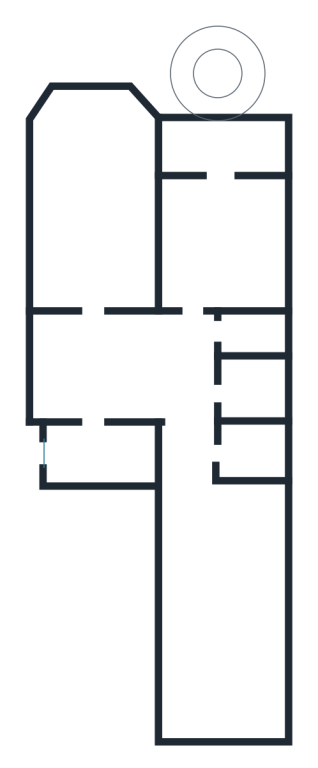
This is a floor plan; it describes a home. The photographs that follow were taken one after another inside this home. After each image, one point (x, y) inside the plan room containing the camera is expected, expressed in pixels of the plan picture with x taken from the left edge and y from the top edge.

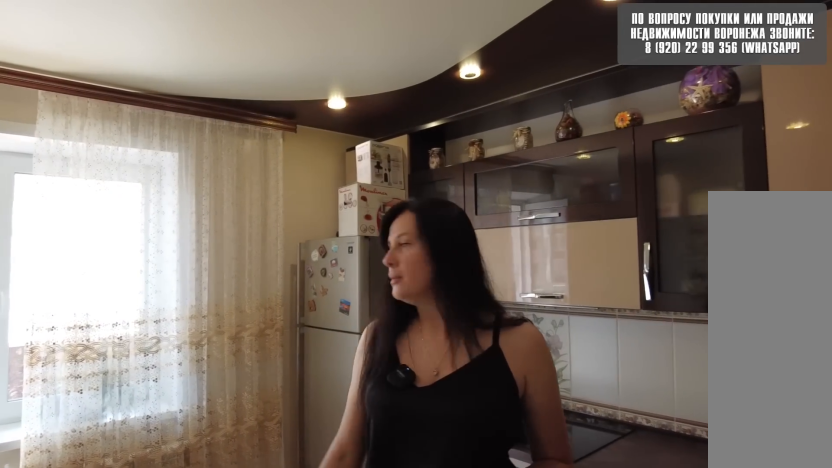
(226, 270)
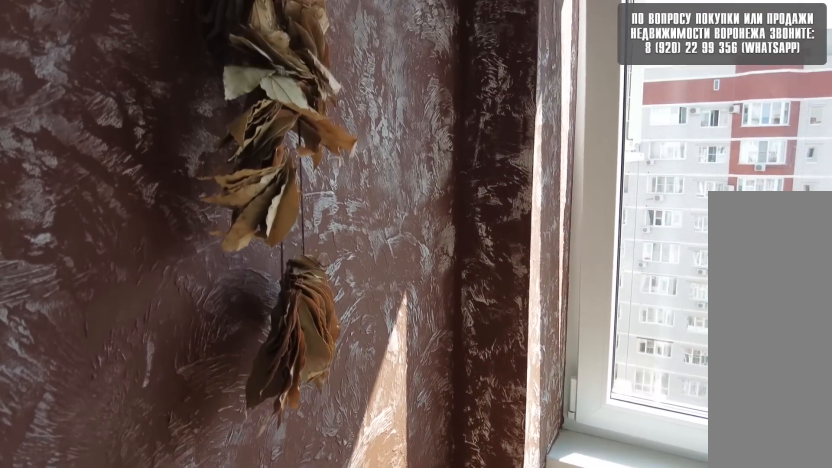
(217, 157)
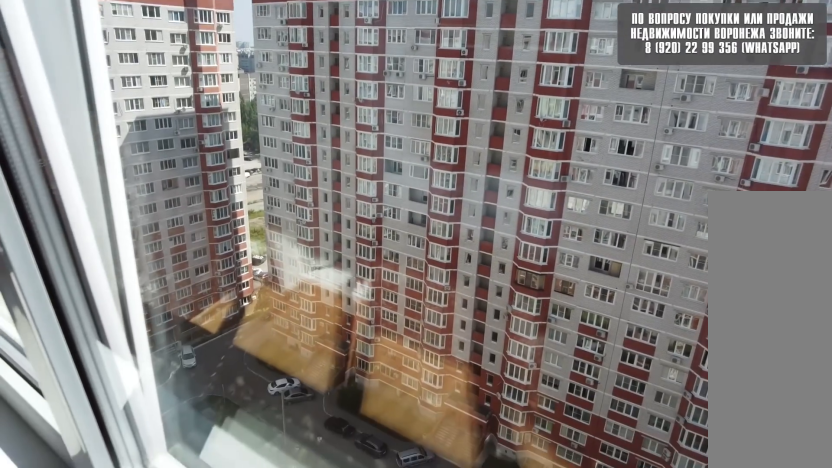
(217, 157)
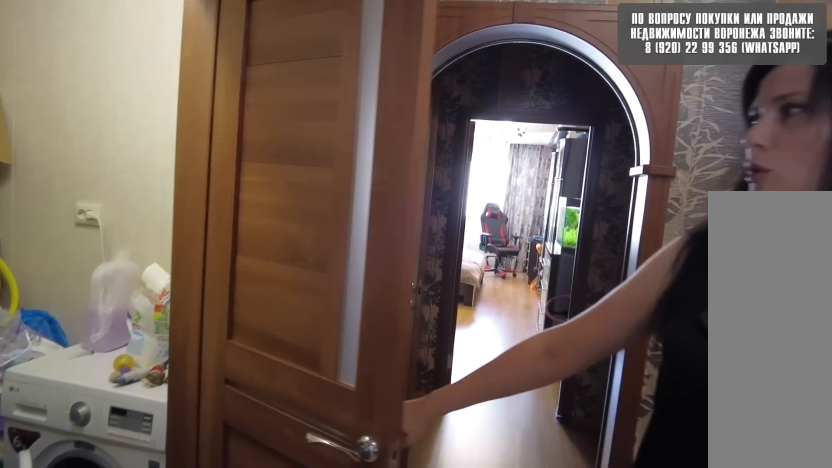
(190, 386)
